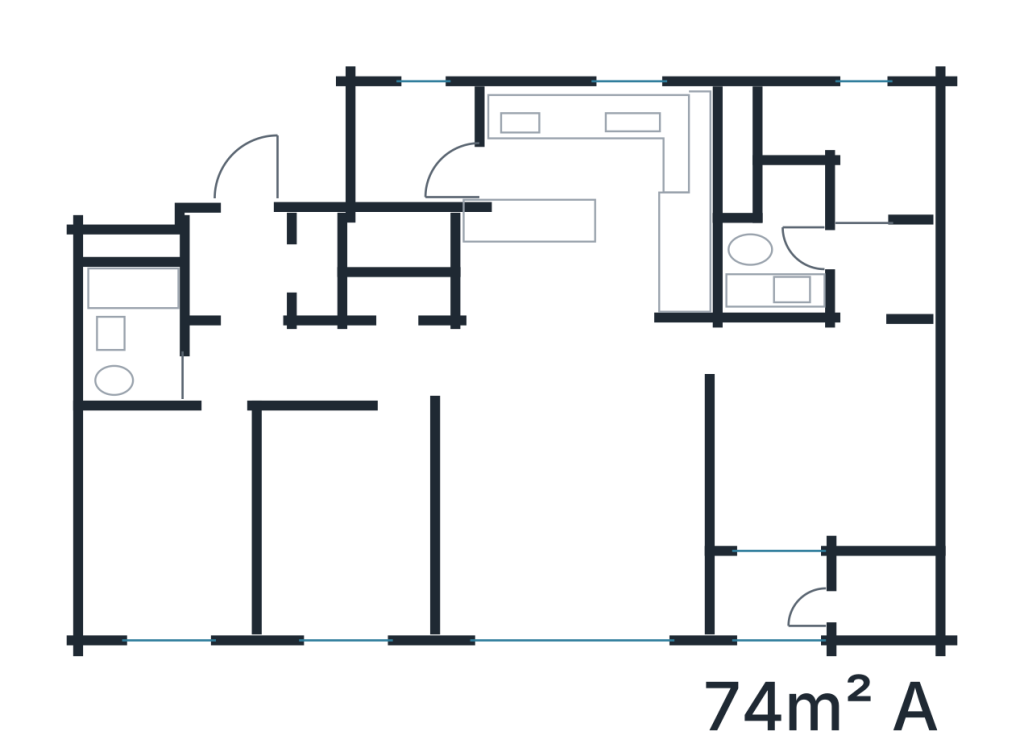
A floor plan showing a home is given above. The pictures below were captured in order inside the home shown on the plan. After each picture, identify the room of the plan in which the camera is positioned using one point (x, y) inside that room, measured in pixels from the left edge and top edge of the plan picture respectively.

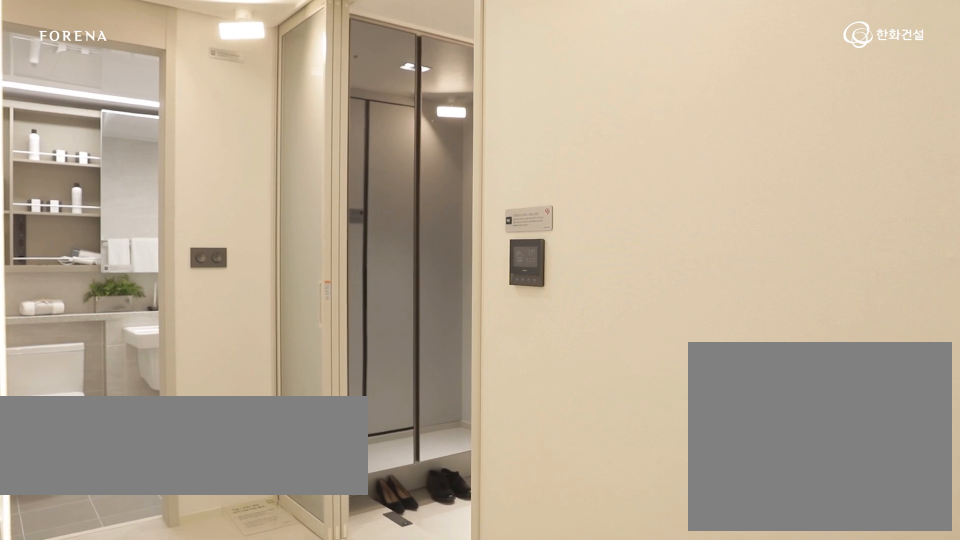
(251, 263)
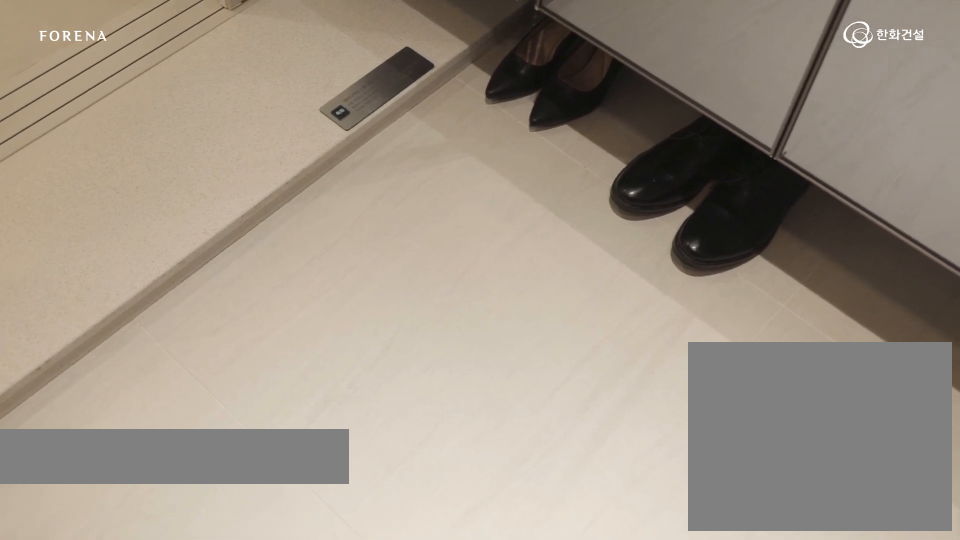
(251, 263)
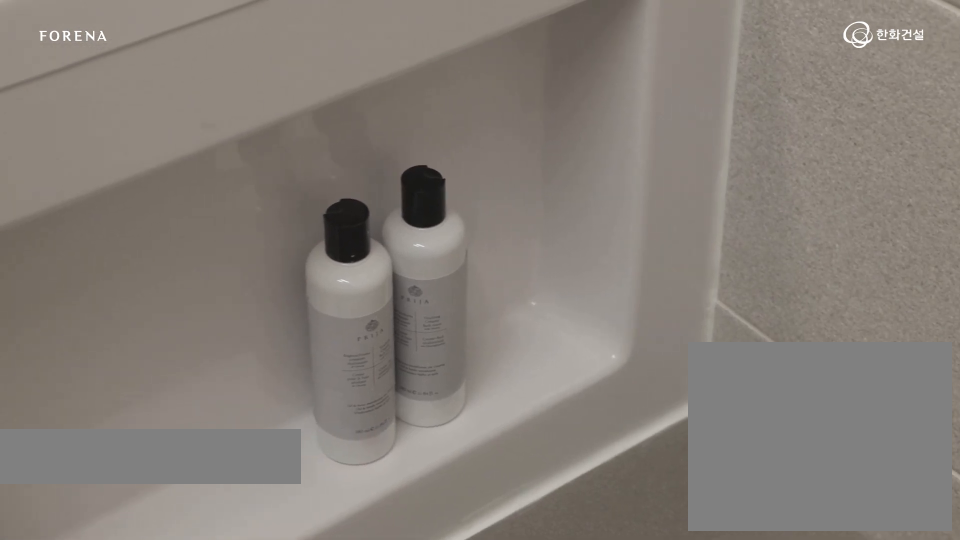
(172, 371)
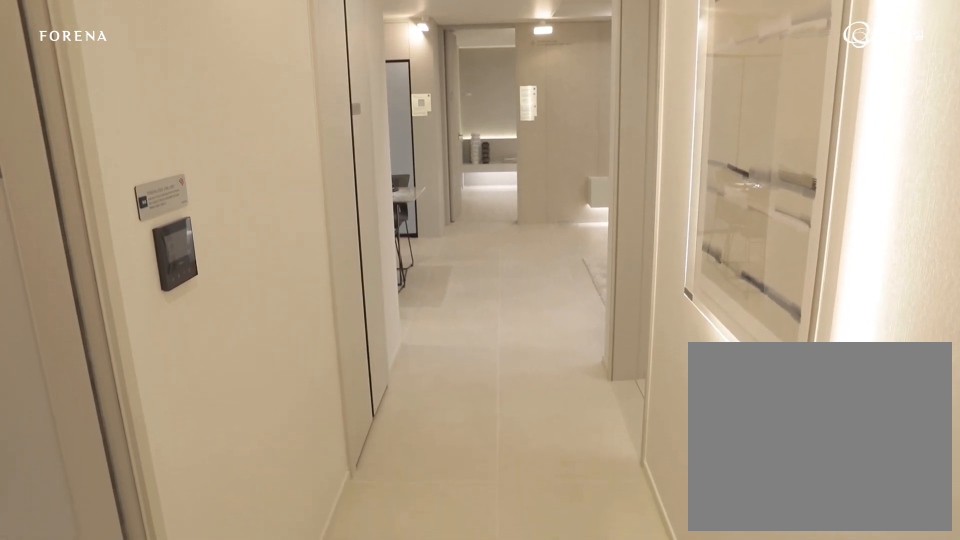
(365, 363)
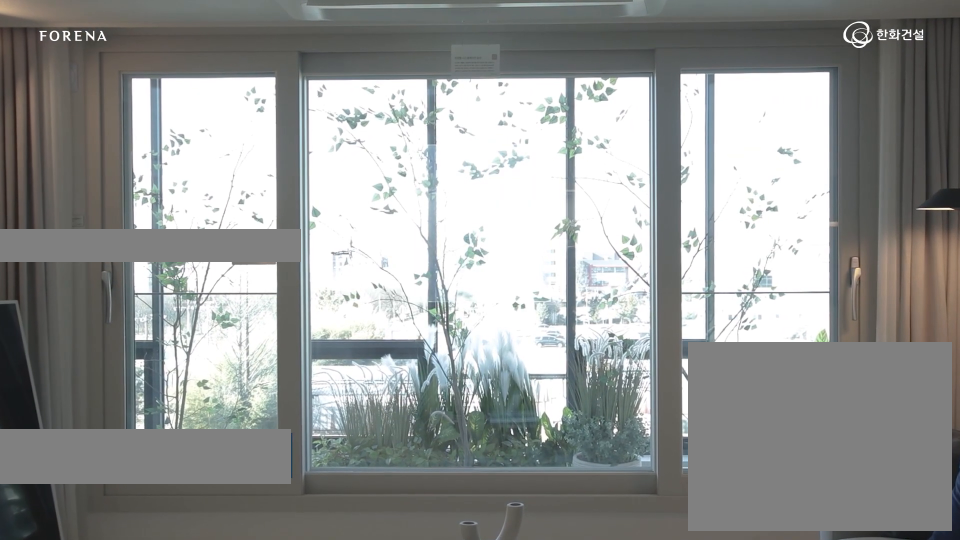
(580, 494)
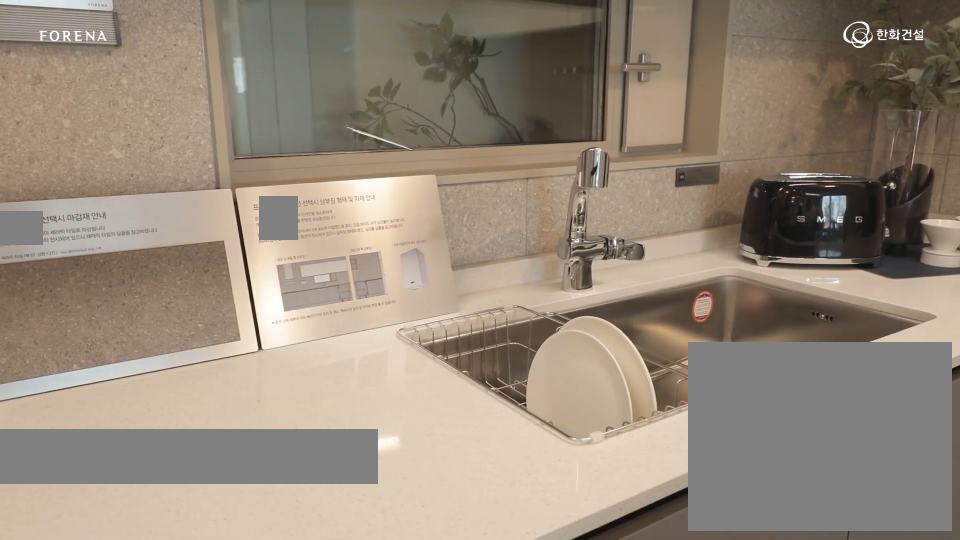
(562, 287)
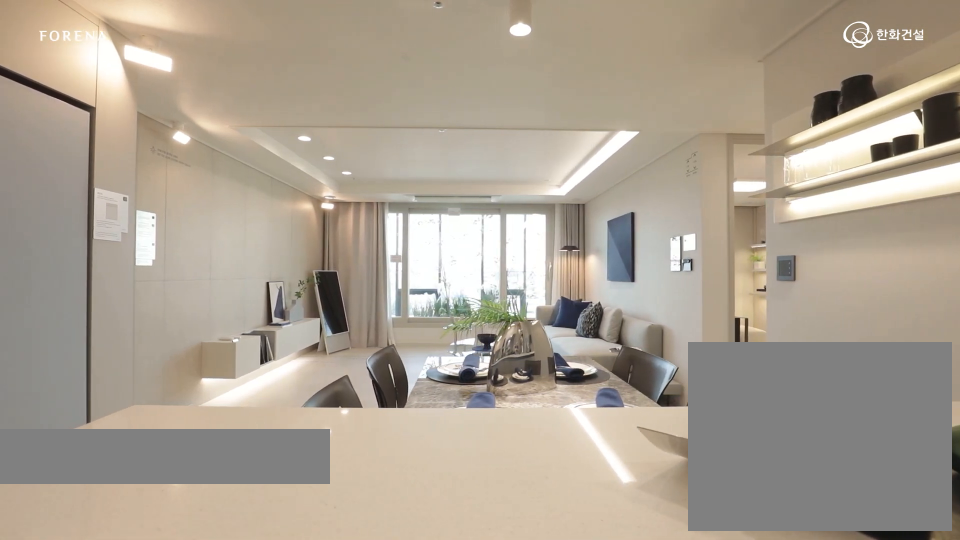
(562, 287)
